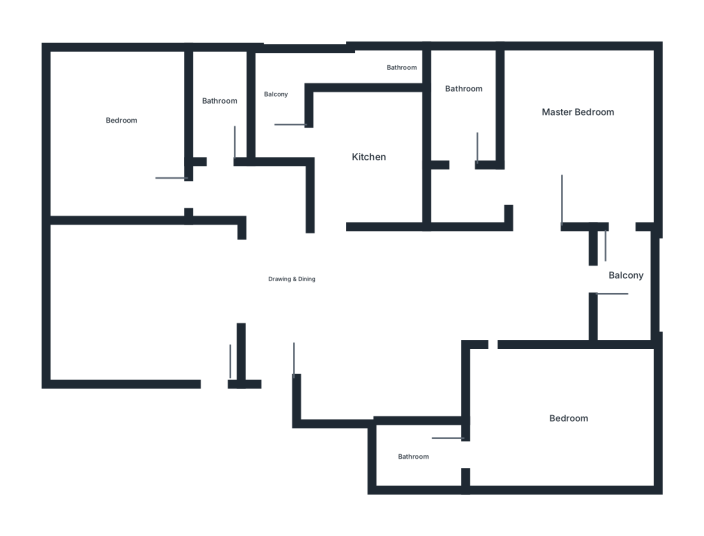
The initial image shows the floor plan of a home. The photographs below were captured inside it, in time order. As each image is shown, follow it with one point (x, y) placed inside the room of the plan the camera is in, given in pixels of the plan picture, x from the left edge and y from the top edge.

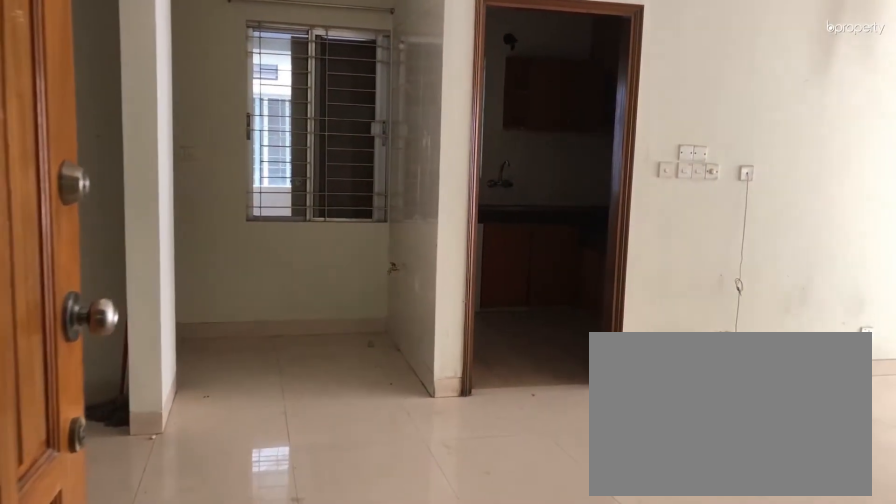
(344, 318)
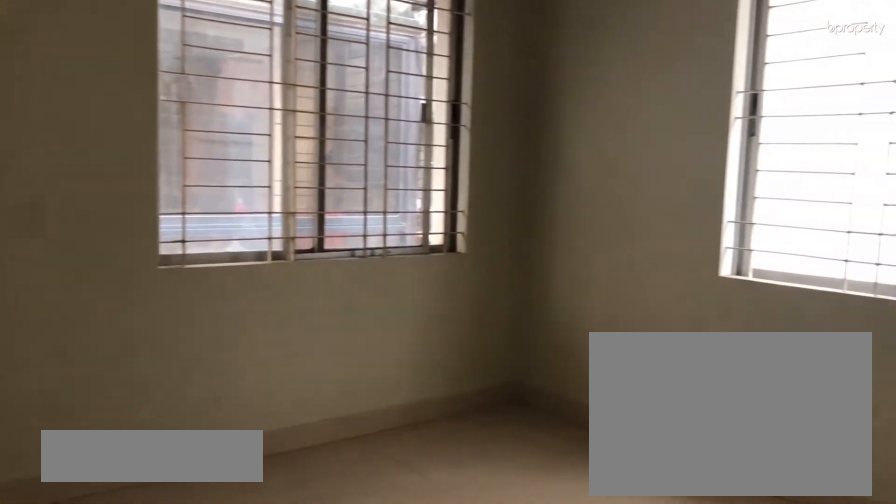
(130, 128)
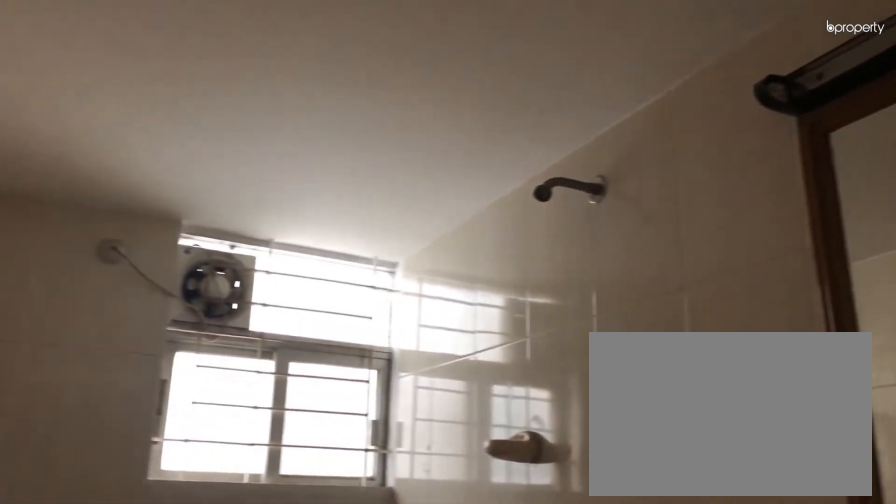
(225, 100)
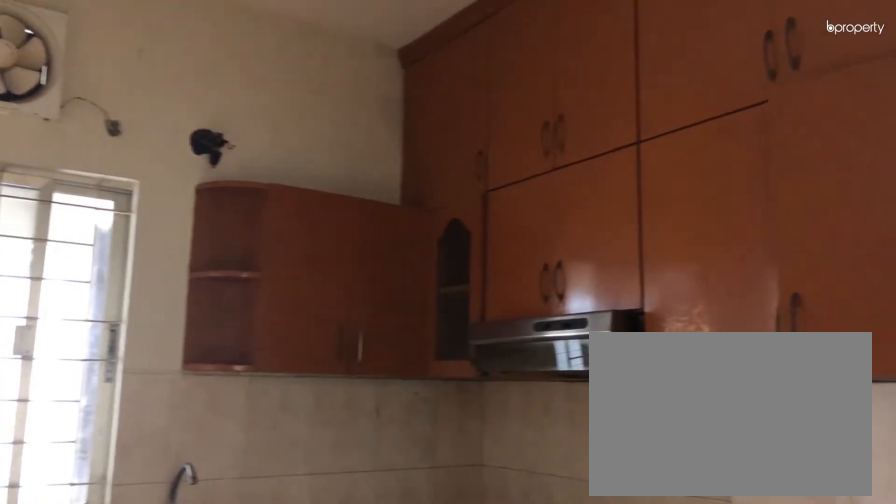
(377, 157)
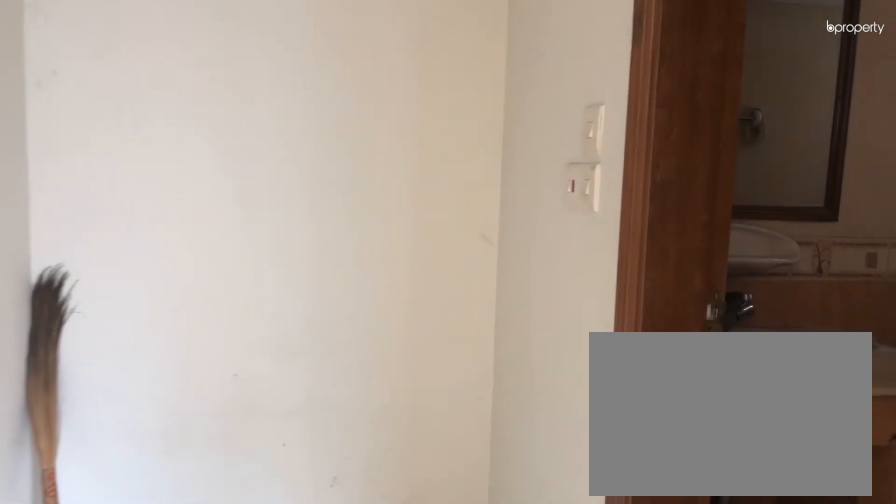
(466, 178)
